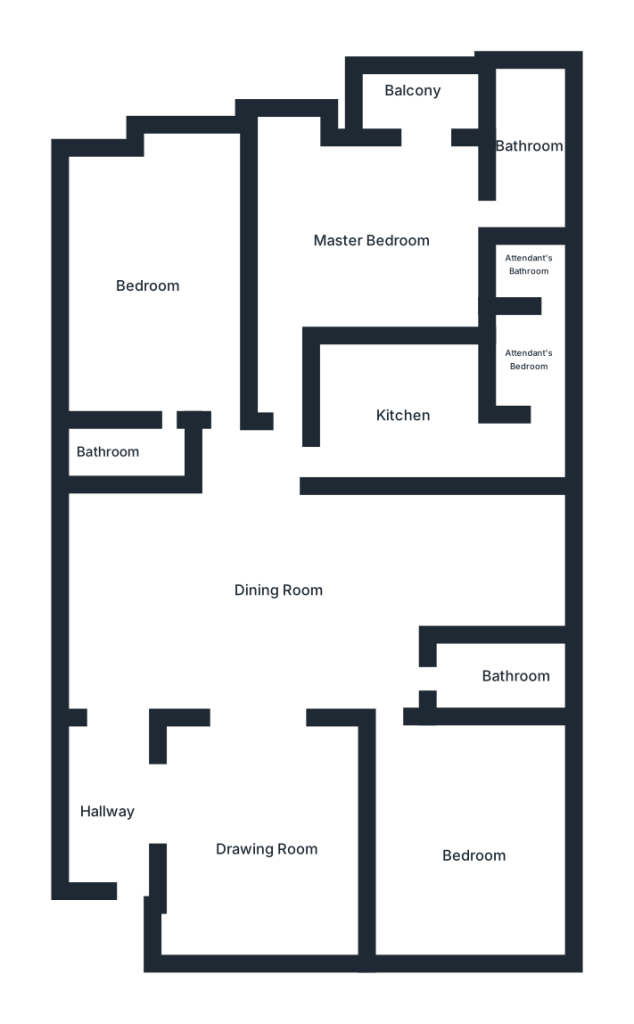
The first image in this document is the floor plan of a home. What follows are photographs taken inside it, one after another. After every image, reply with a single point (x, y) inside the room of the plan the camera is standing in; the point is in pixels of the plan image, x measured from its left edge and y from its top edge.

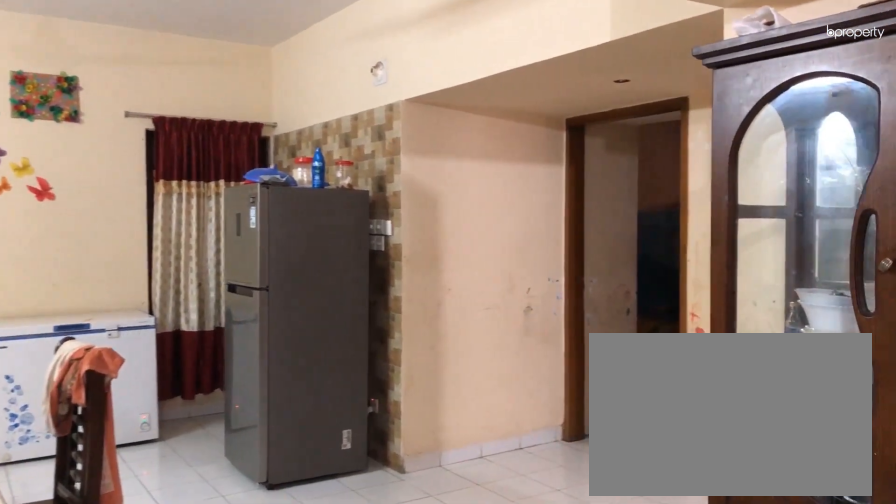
(289, 596)
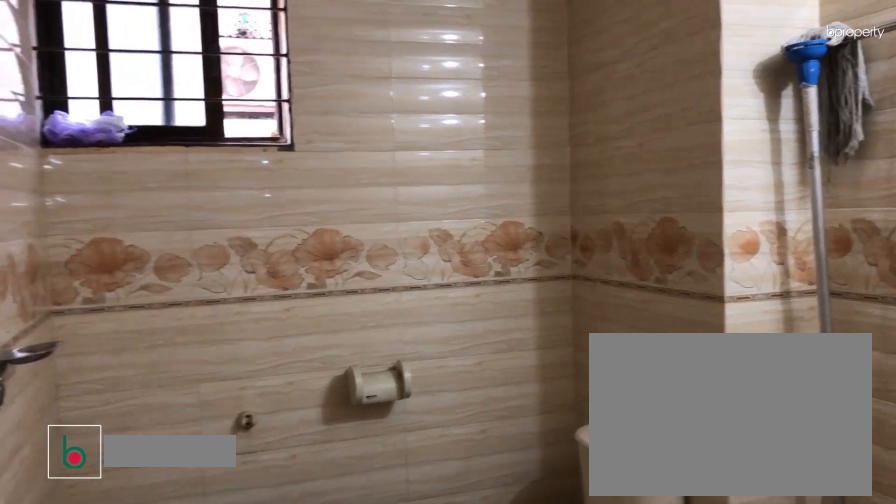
(486, 674)
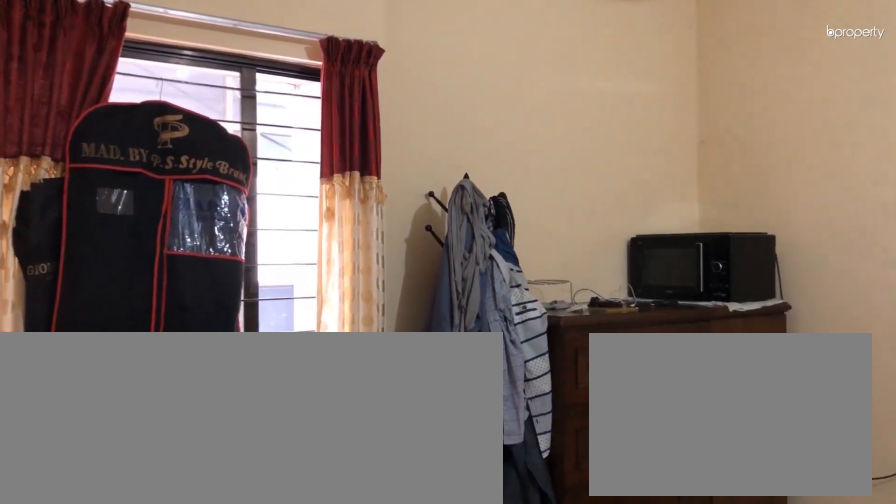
(459, 844)
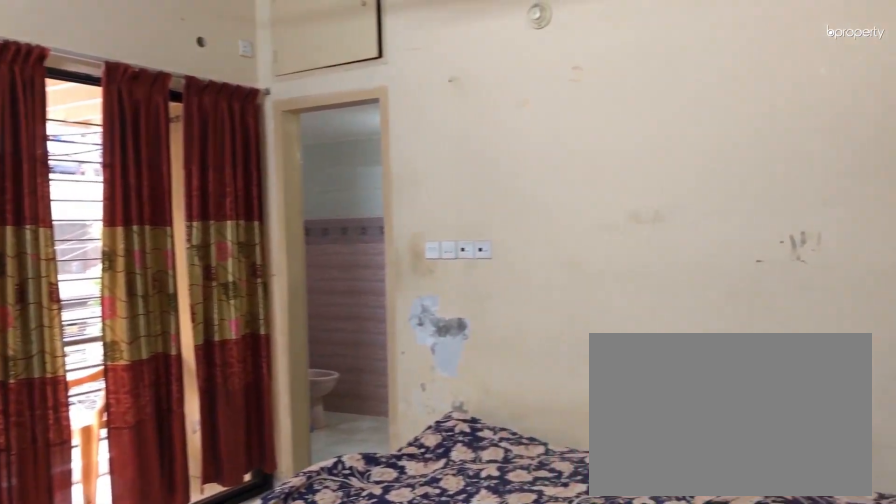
(363, 244)
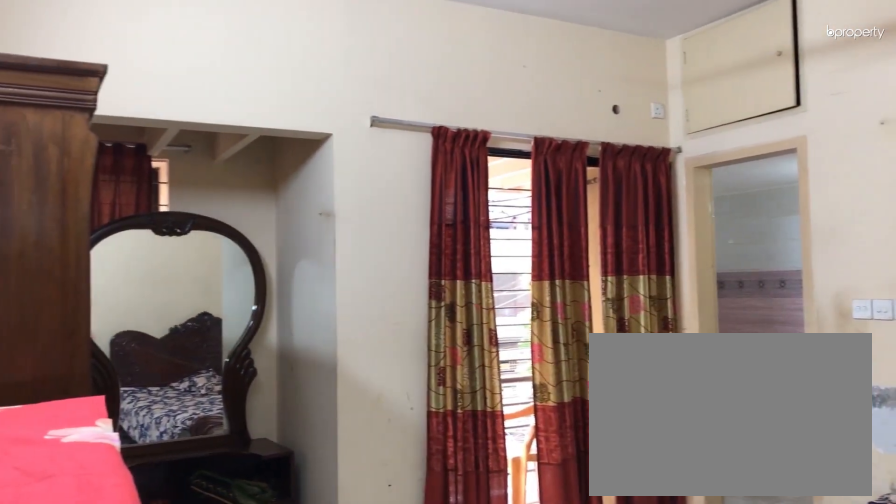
(363, 244)
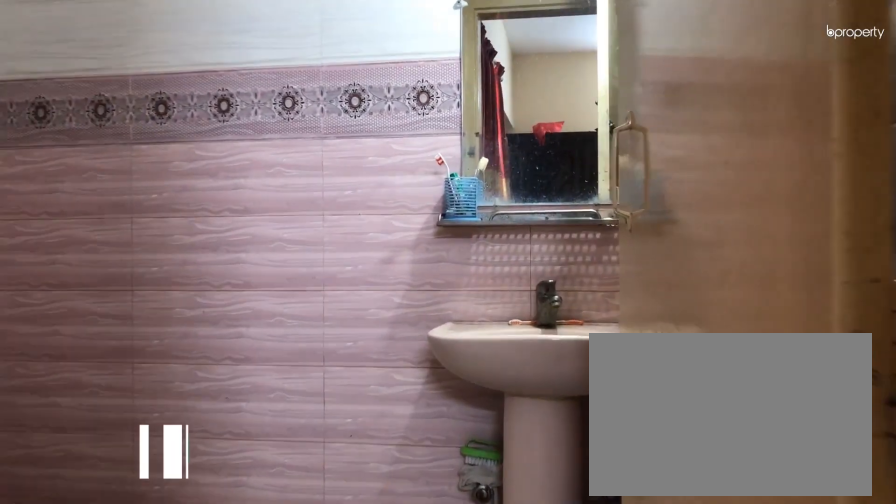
(524, 151)
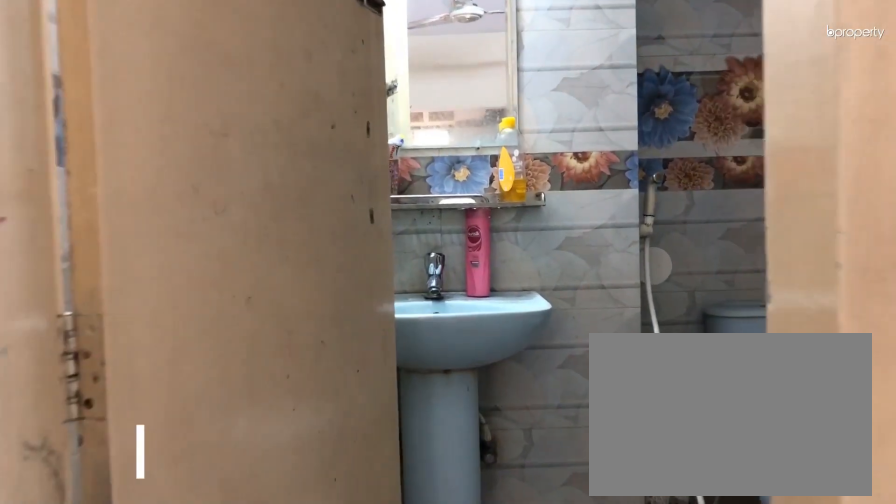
(117, 455)
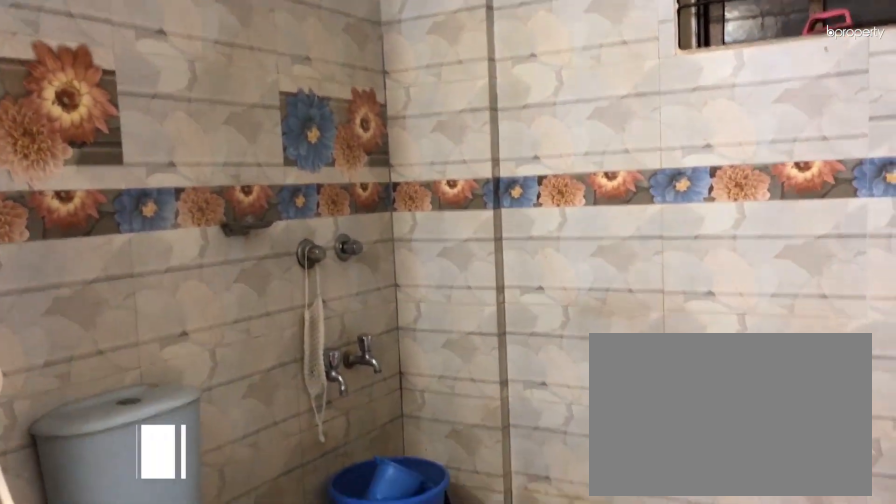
(117, 455)
